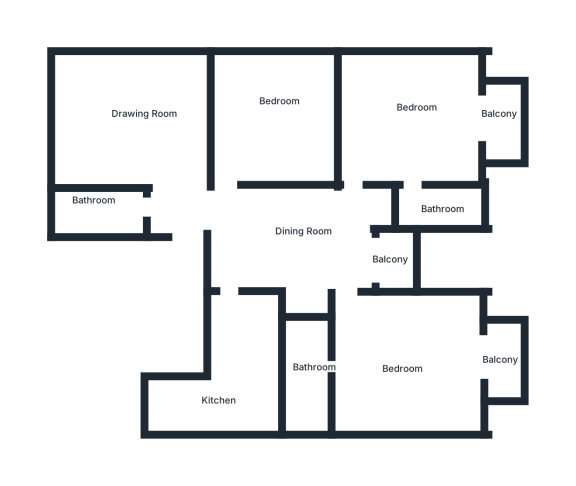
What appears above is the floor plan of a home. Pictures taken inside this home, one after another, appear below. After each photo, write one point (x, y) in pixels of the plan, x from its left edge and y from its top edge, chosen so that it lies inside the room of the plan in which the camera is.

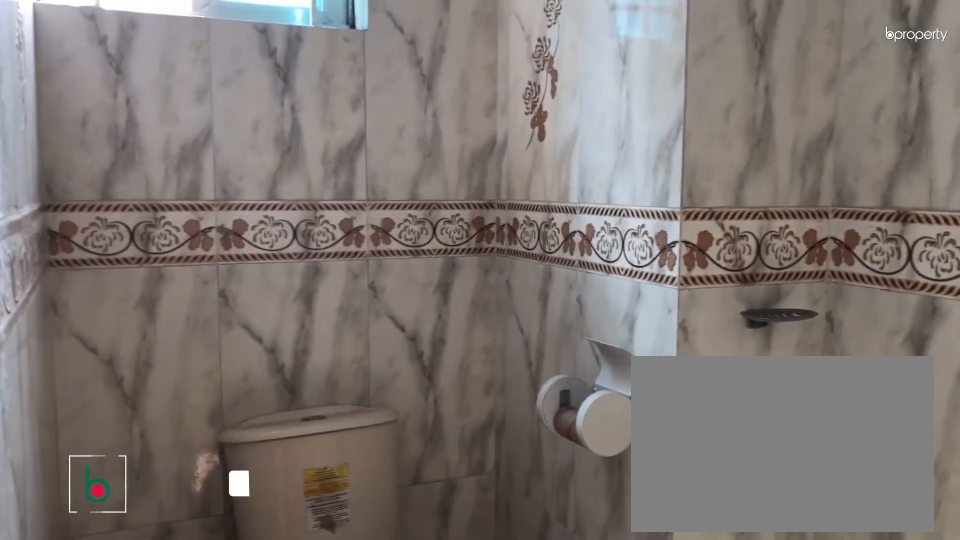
(432, 204)
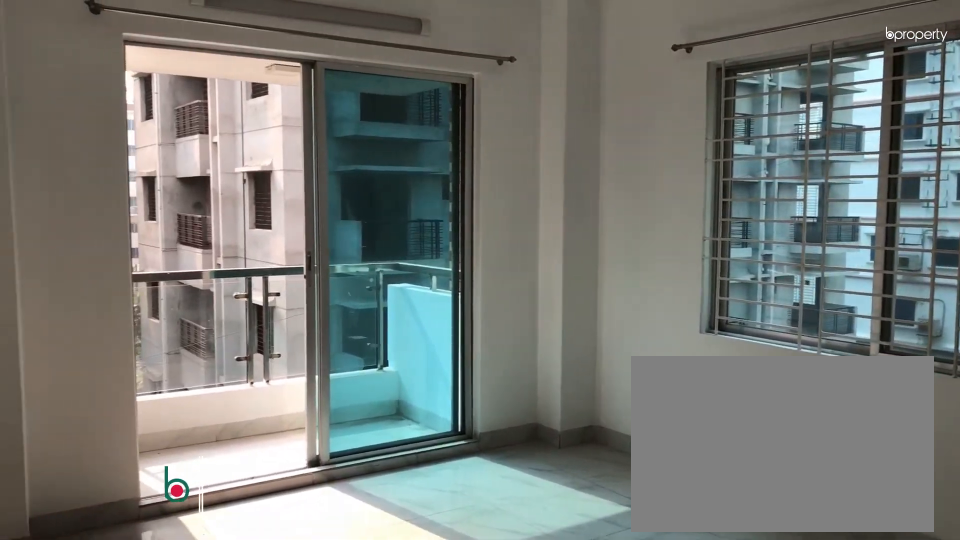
(398, 365)
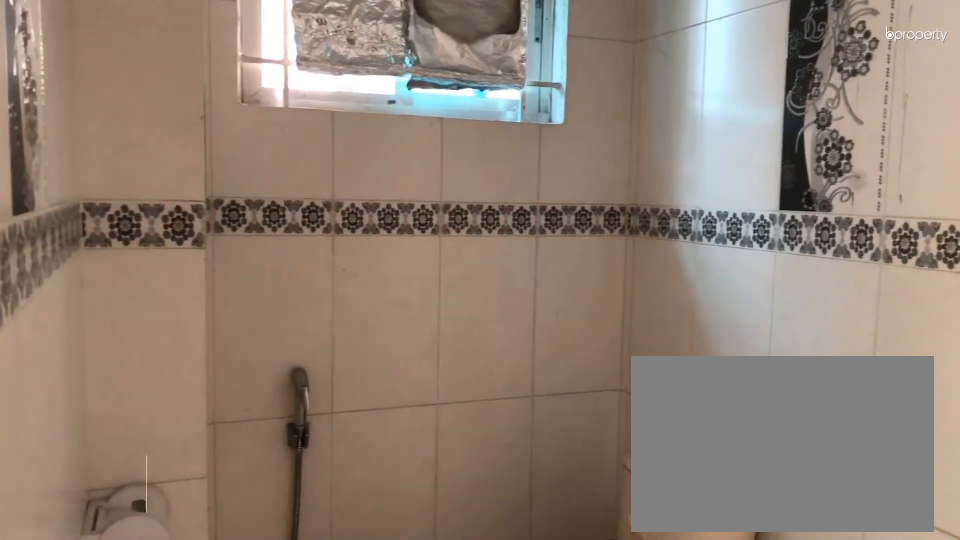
(310, 365)
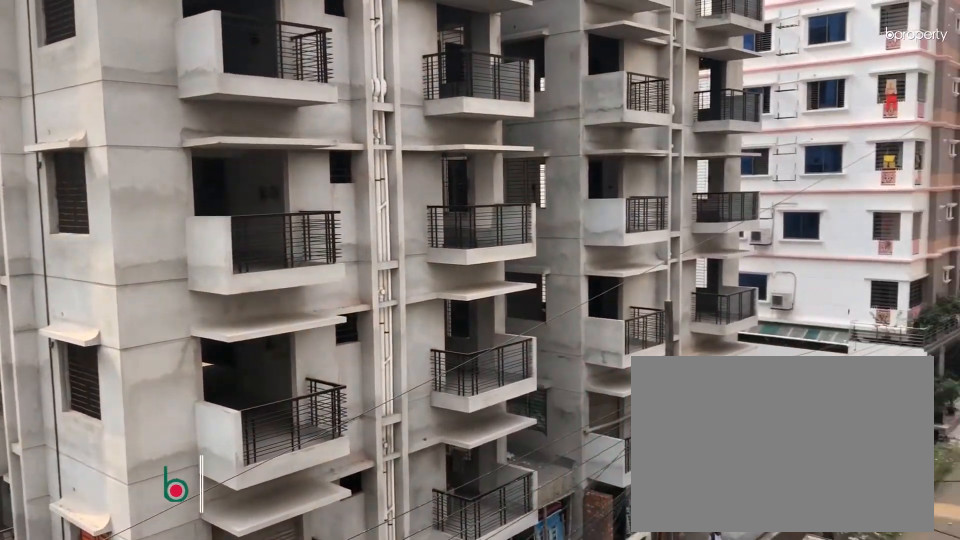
(497, 359)
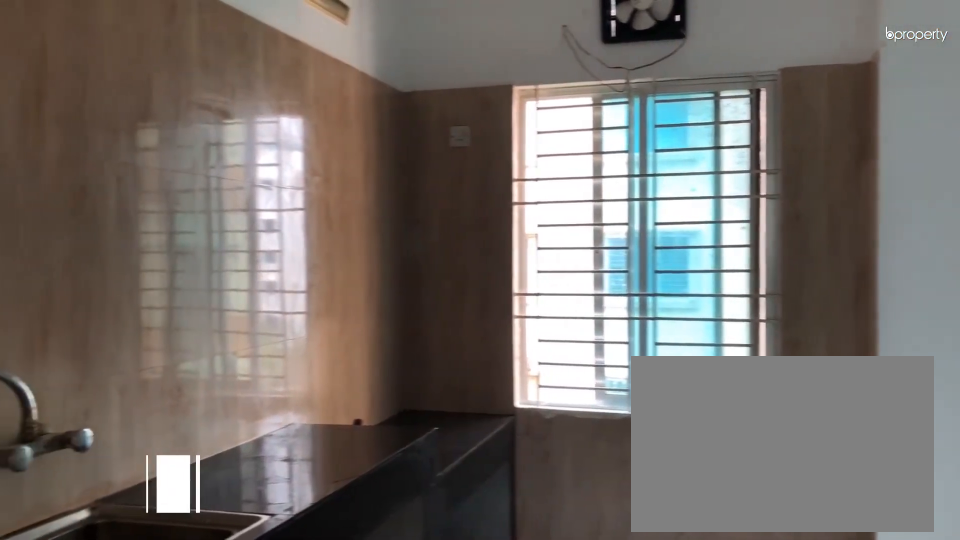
(247, 355)
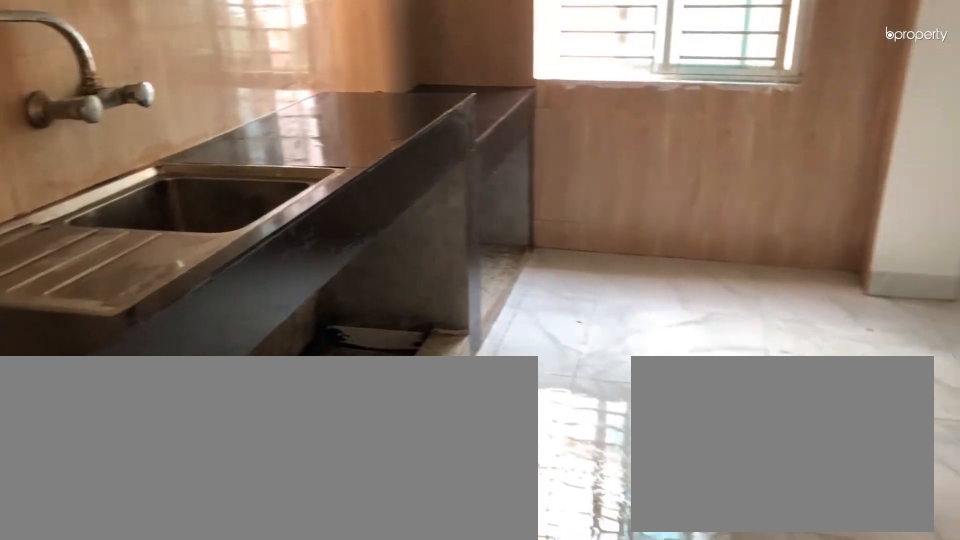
(247, 355)
